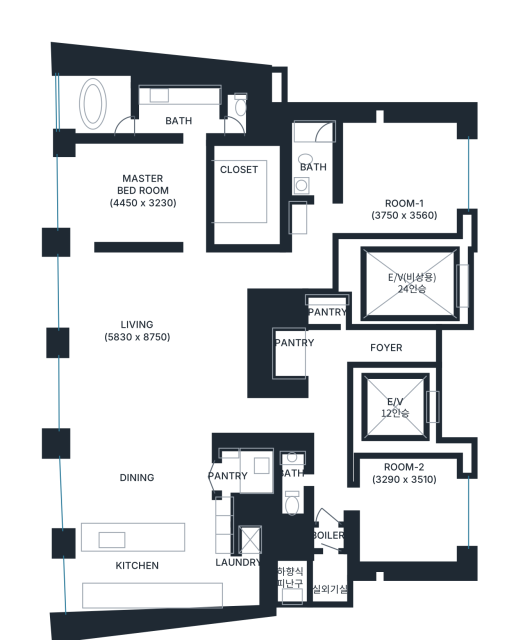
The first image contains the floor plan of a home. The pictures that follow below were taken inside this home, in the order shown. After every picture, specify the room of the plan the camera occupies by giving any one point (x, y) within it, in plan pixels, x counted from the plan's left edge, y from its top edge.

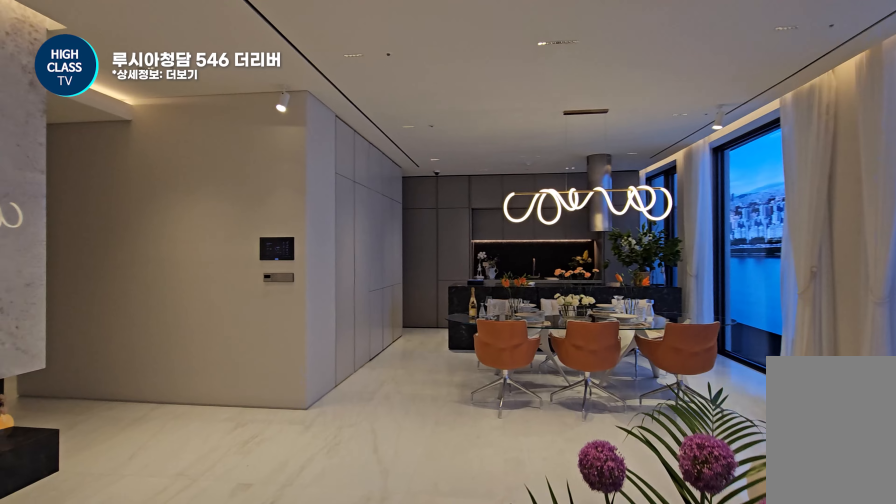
(156, 338)
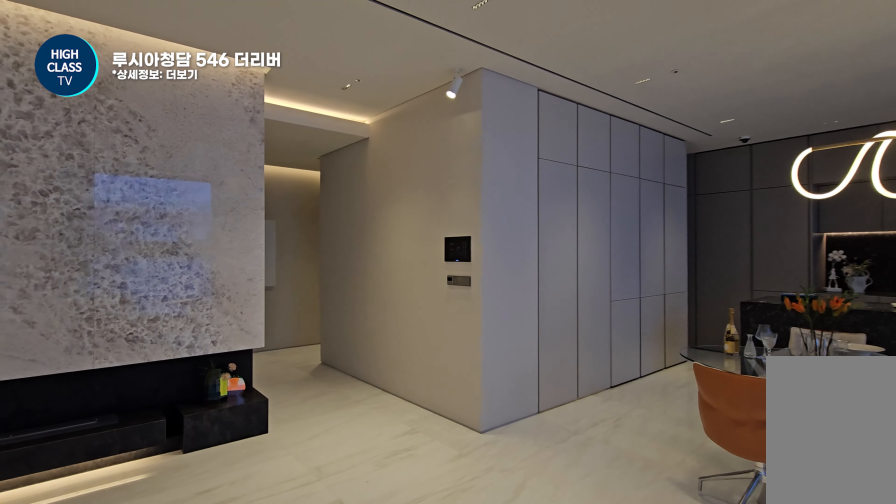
(156, 338)
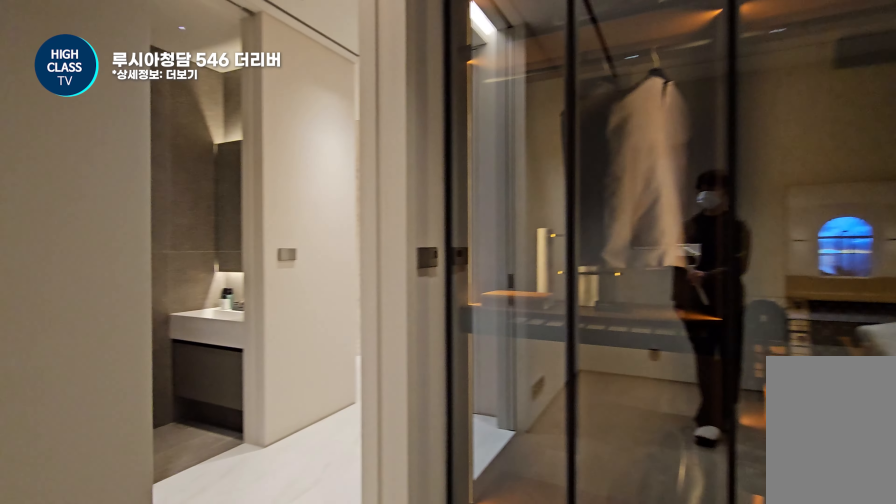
(406, 508)
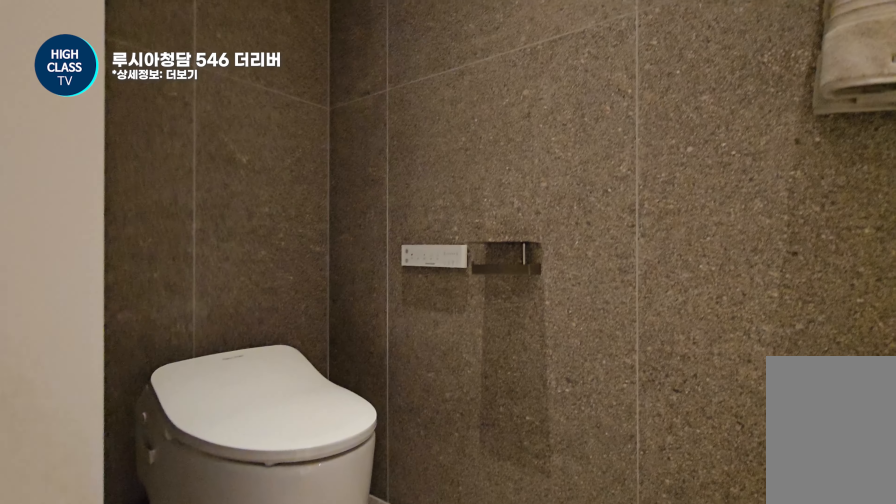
(293, 479)
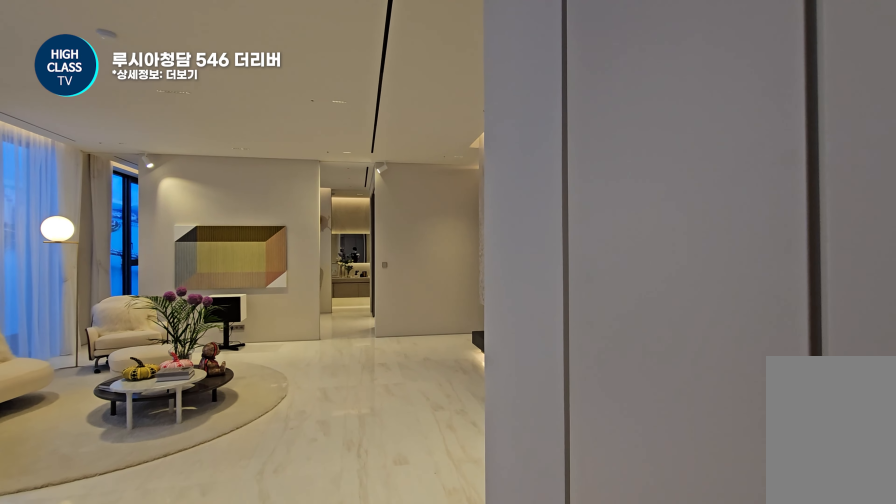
(162, 505)
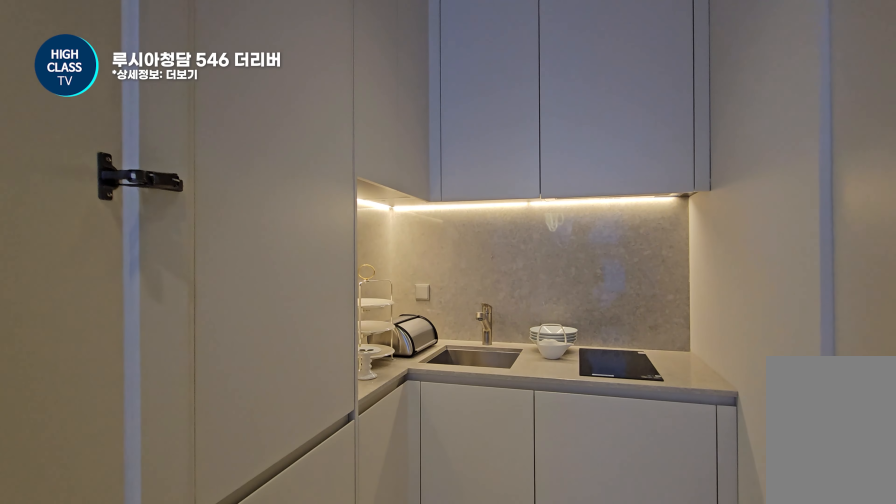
(162, 505)
